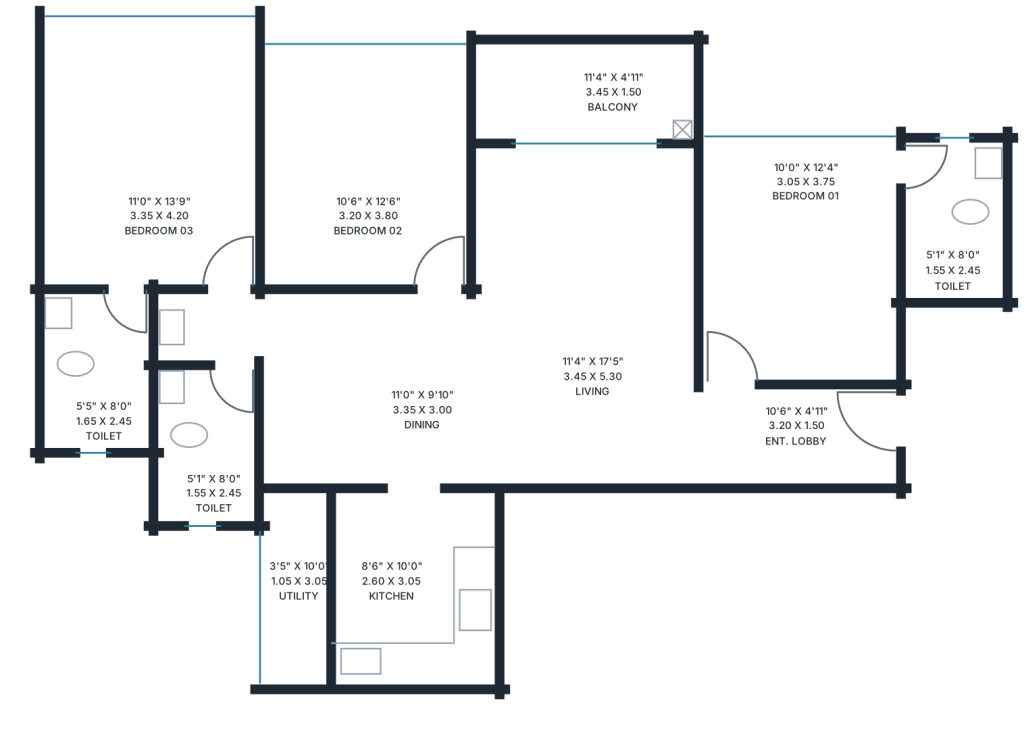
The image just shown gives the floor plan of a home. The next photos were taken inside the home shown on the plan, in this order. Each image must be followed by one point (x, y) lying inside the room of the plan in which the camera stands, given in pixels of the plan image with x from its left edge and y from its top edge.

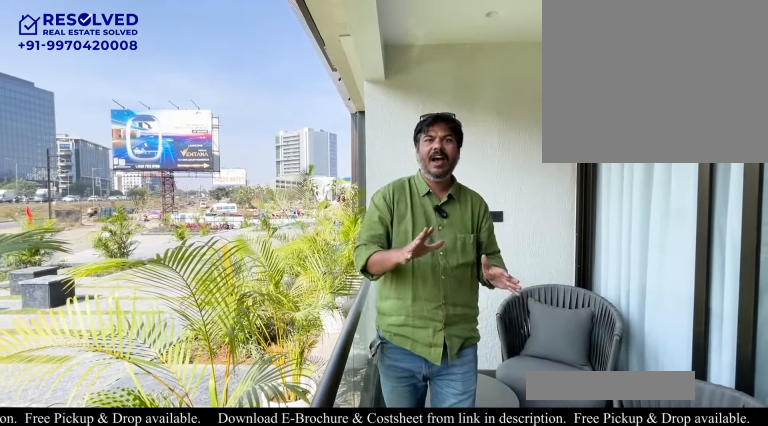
(583, 90)
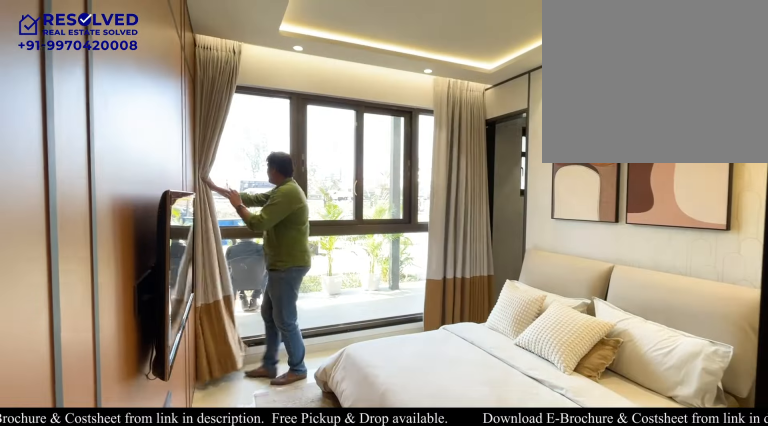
(800, 260)
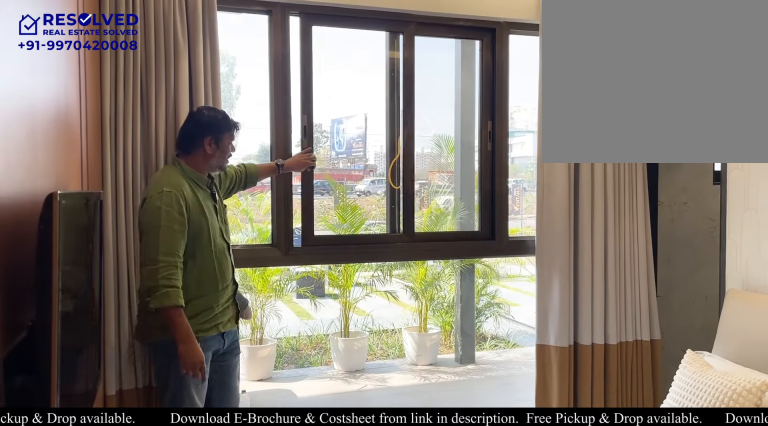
(800, 260)
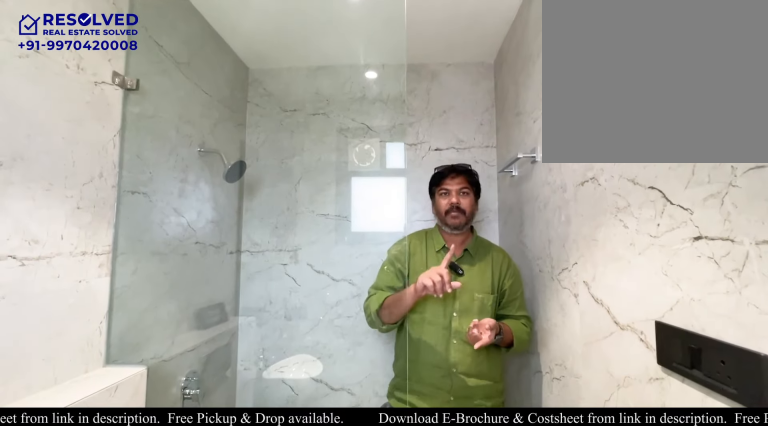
(953, 222)
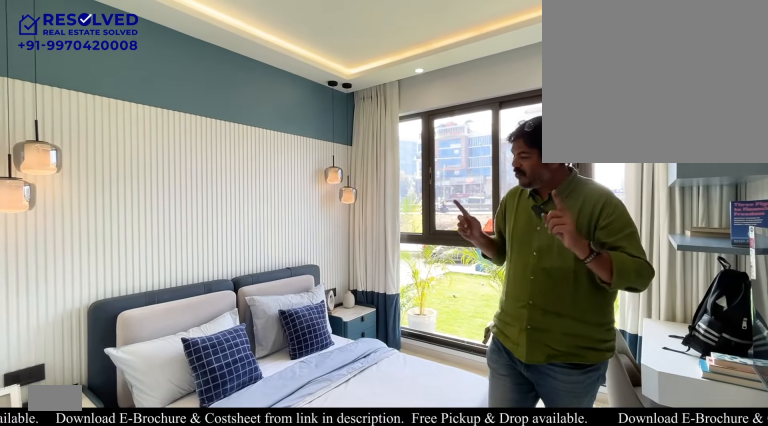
(365, 165)
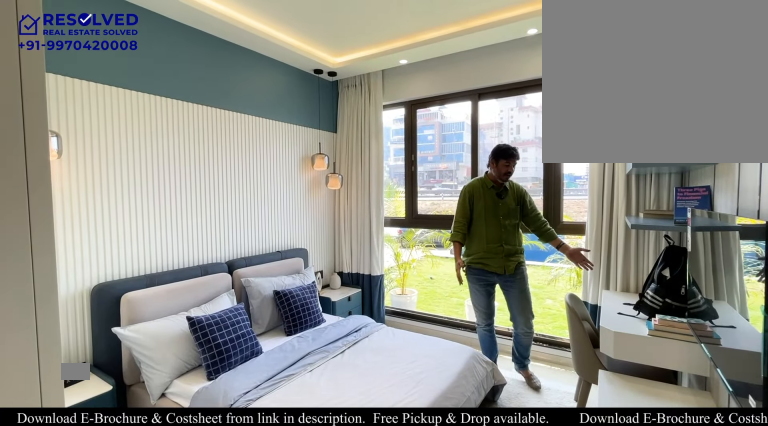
(365, 165)
